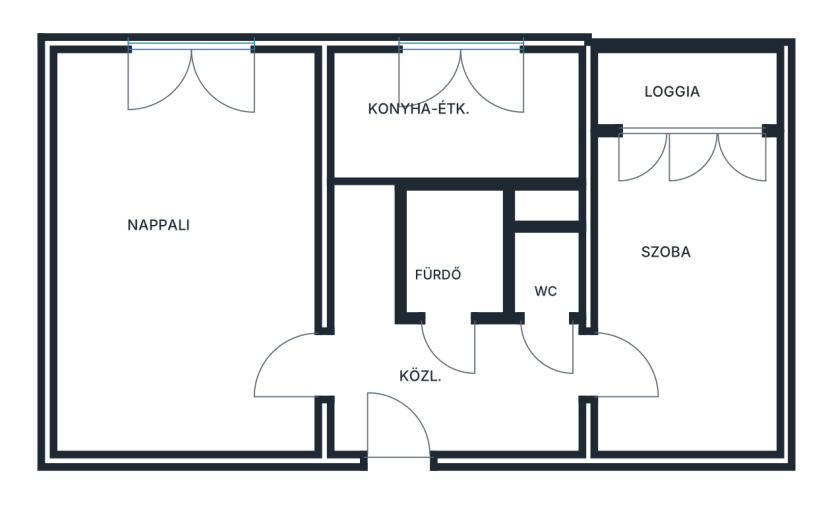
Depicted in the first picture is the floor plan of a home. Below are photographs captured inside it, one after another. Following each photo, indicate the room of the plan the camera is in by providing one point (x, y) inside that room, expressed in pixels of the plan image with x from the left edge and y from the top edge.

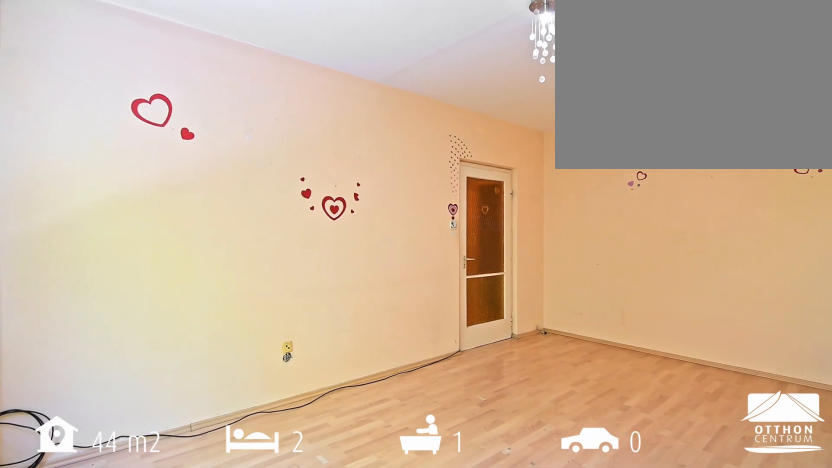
(161, 256)
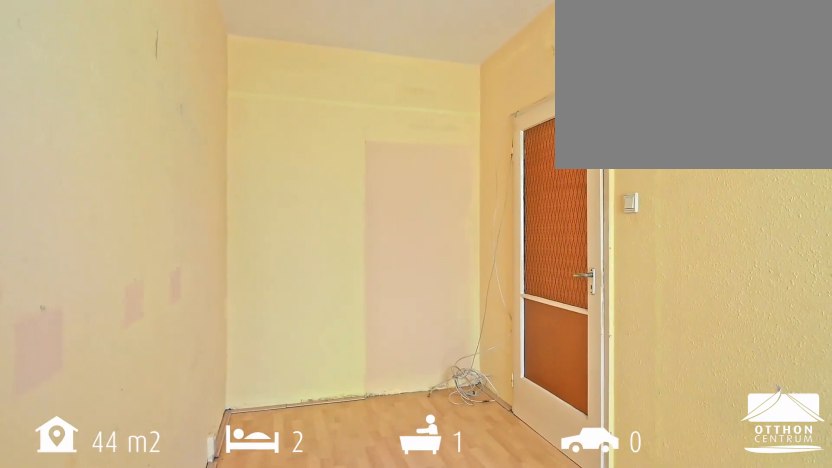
(673, 286)
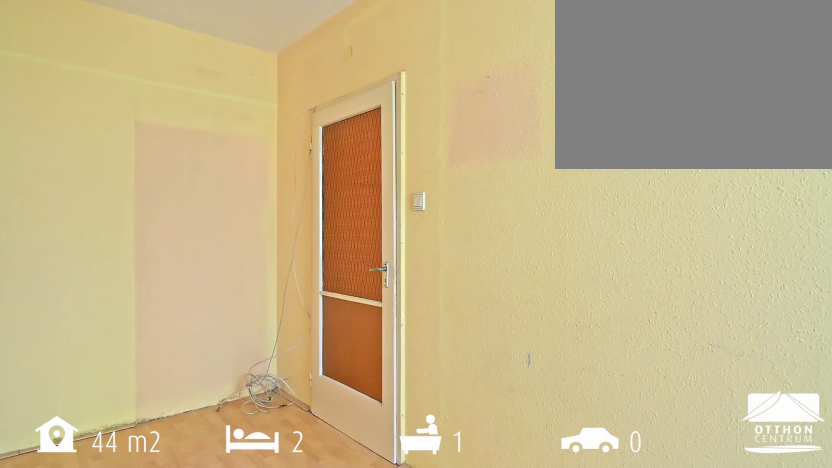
(673, 286)
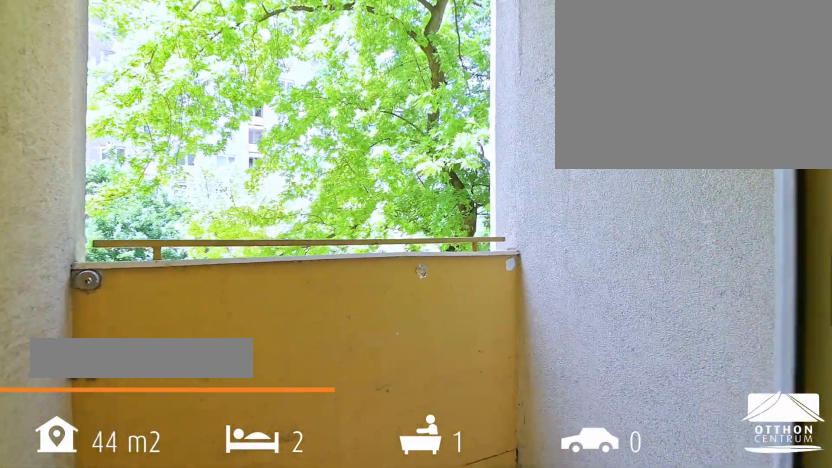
(748, 93)
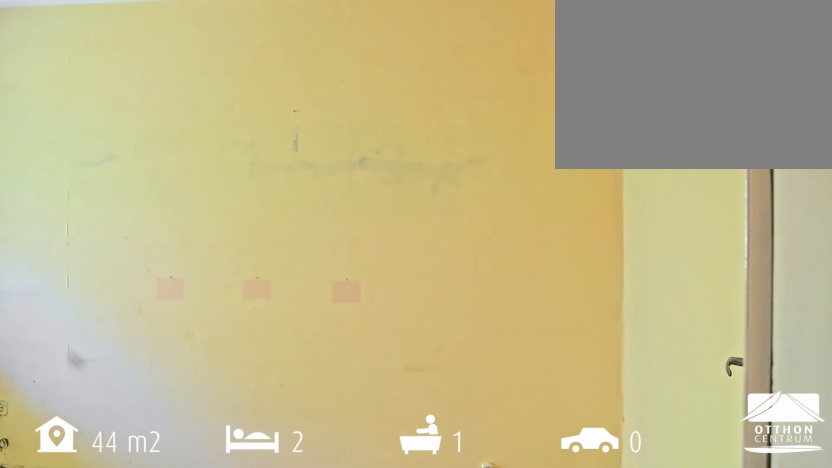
(673, 278)
